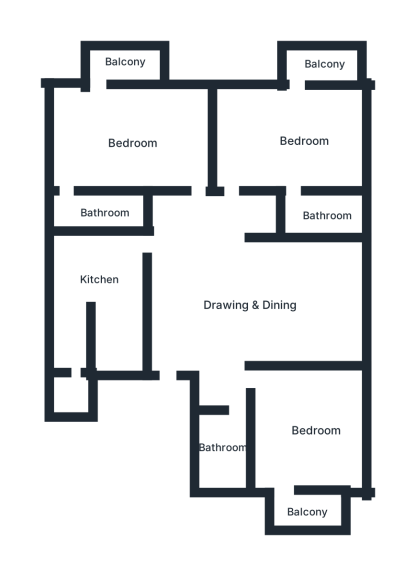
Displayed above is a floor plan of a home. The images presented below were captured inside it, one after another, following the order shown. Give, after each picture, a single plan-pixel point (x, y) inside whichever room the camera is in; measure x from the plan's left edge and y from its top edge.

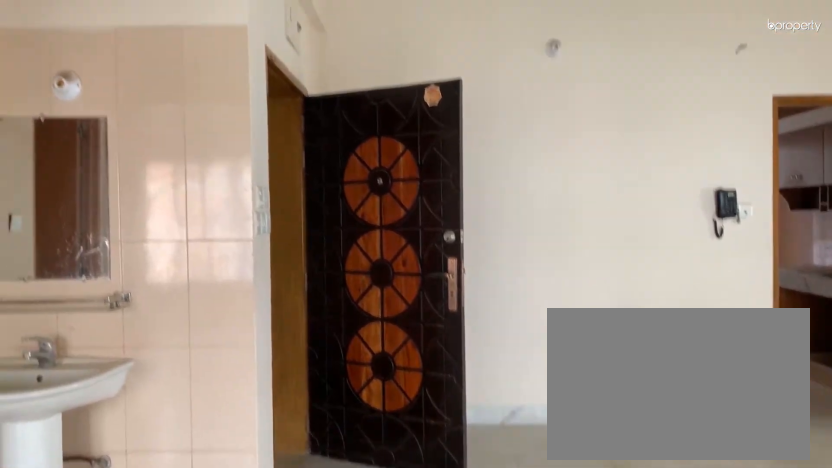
(252, 299)
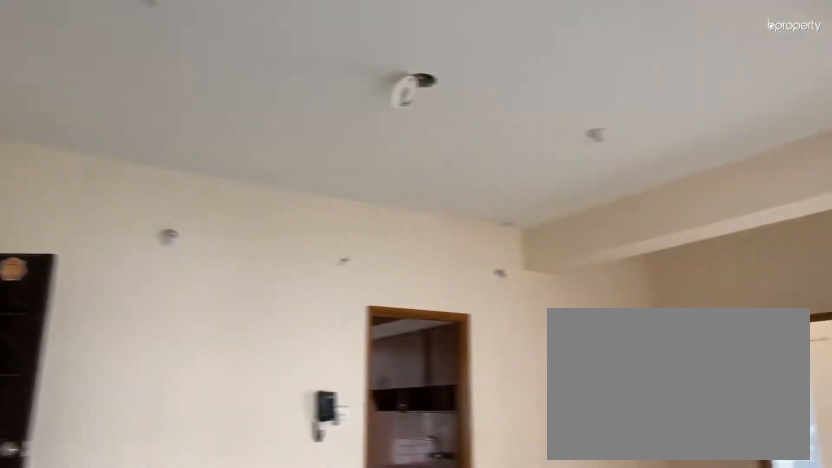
(252, 299)
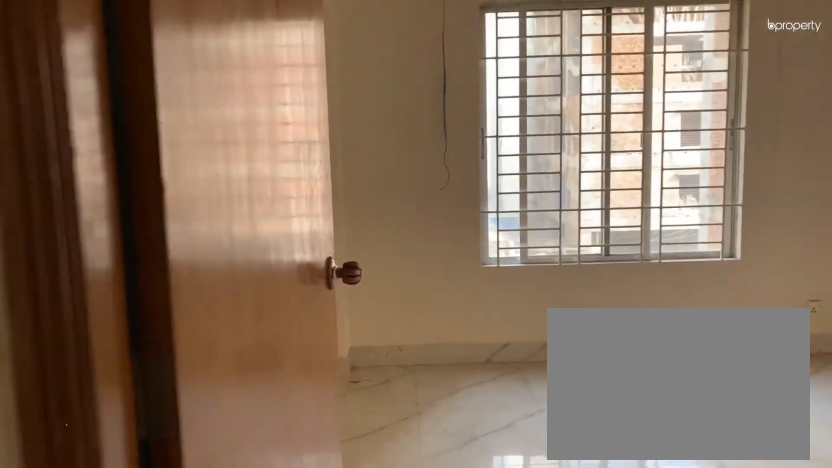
(307, 438)
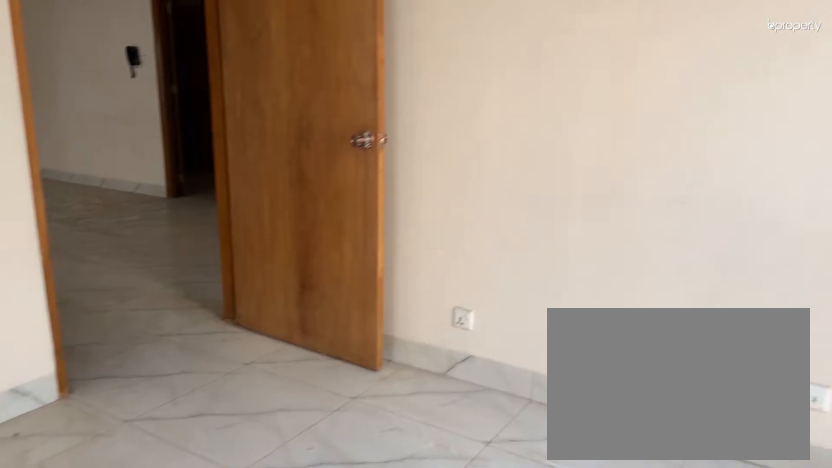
(283, 146)
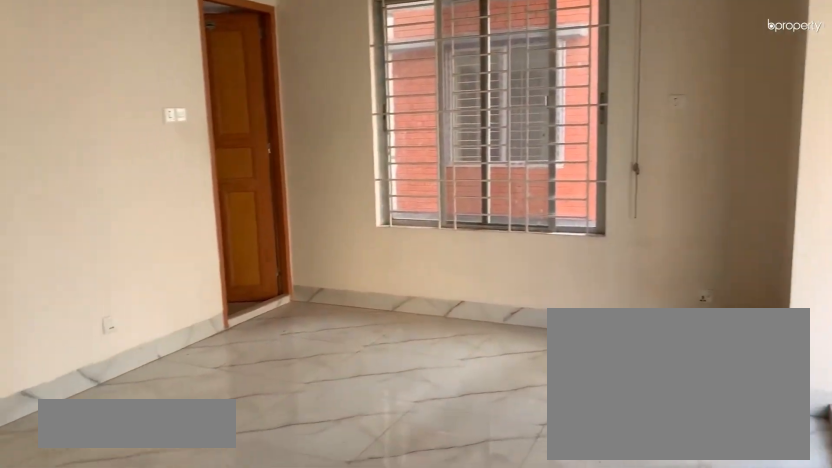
(132, 131)
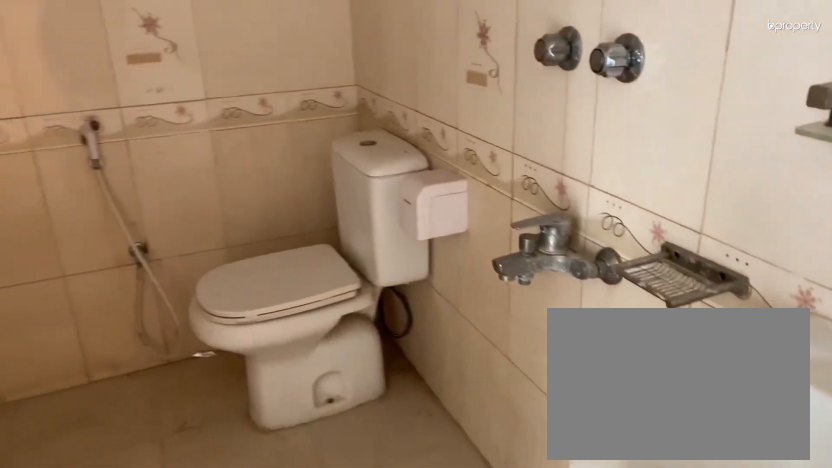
(114, 215)
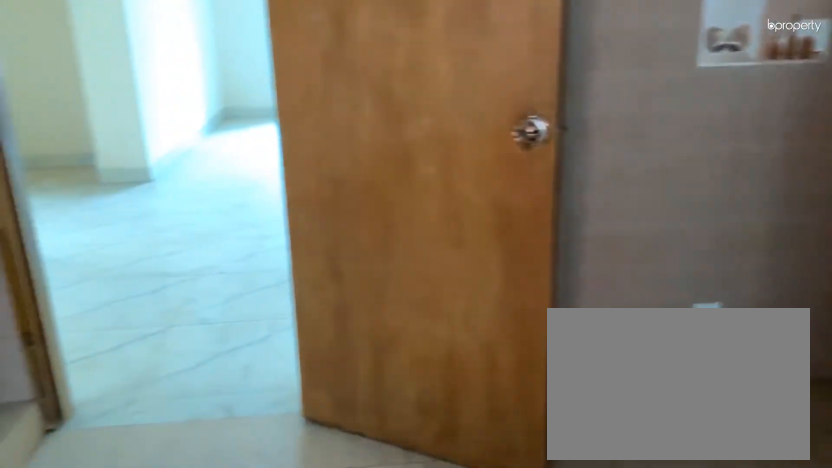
(90, 269)
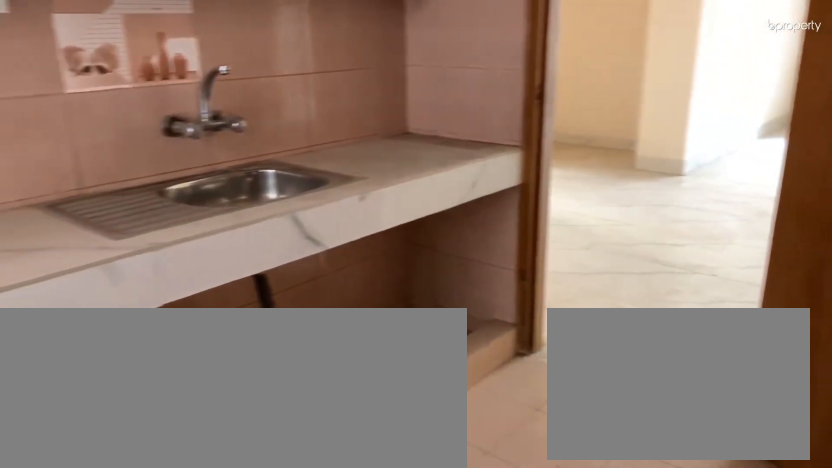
(90, 269)
